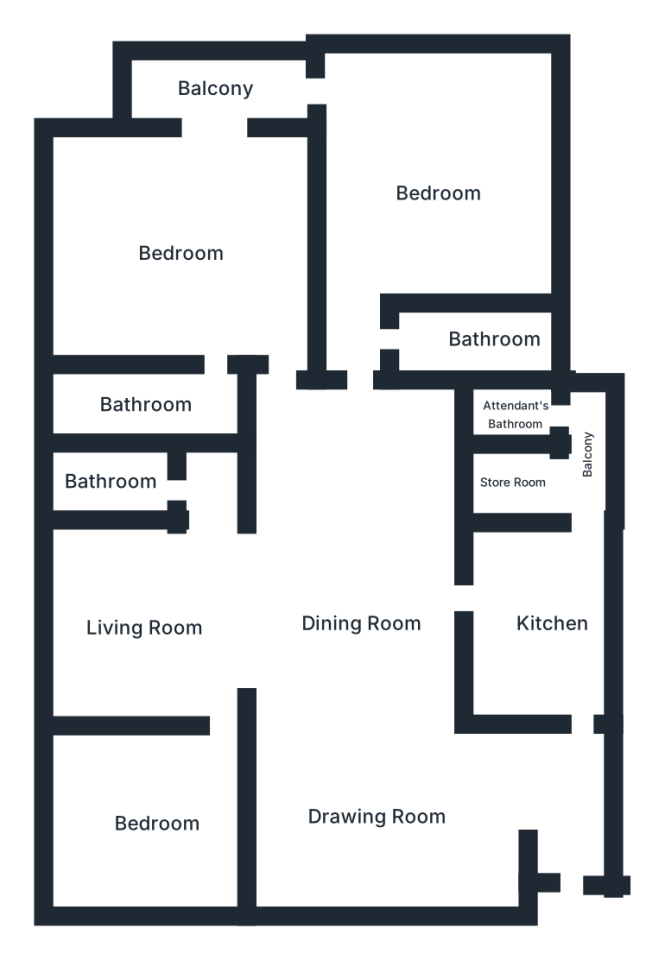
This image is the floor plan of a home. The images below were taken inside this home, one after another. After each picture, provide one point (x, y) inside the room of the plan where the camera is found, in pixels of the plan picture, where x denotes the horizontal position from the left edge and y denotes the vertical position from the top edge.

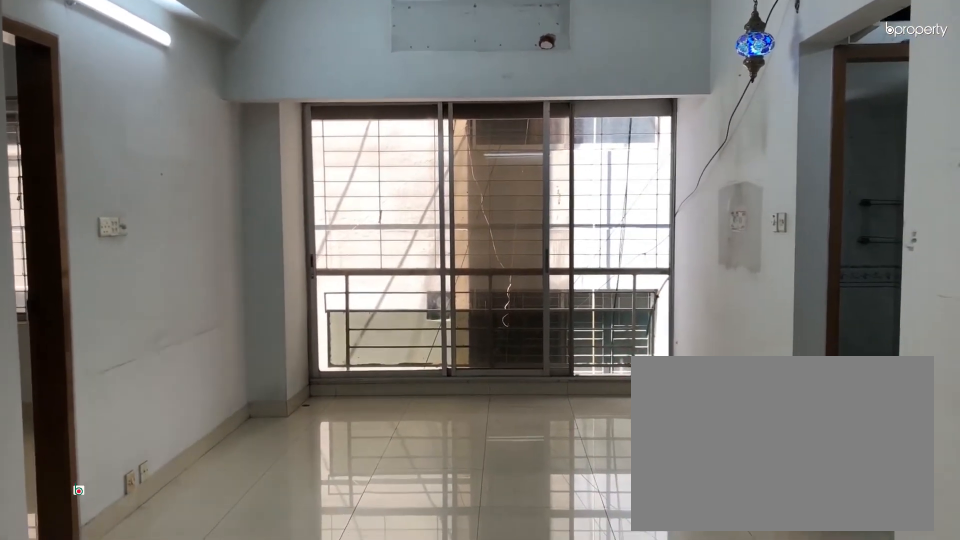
(136, 619)
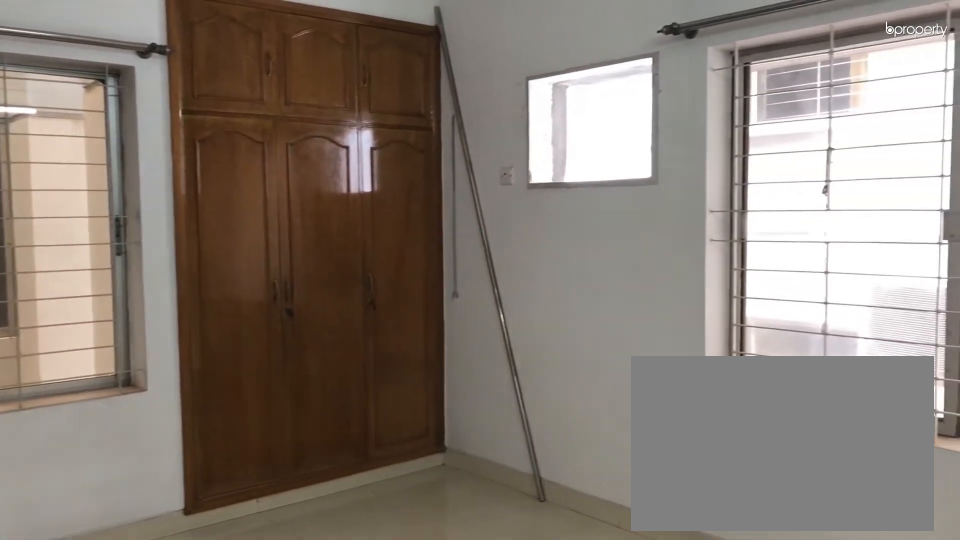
(158, 823)
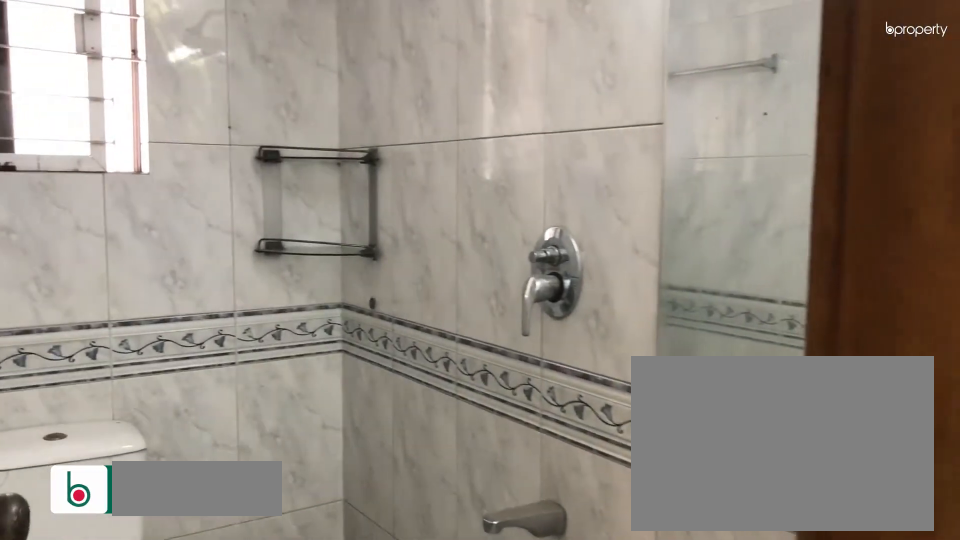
(125, 481)
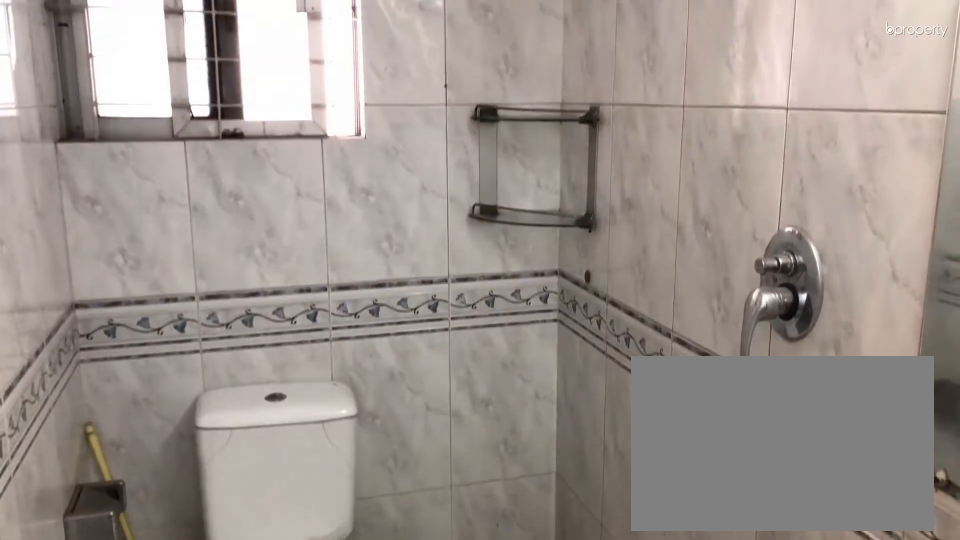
(125, 481)
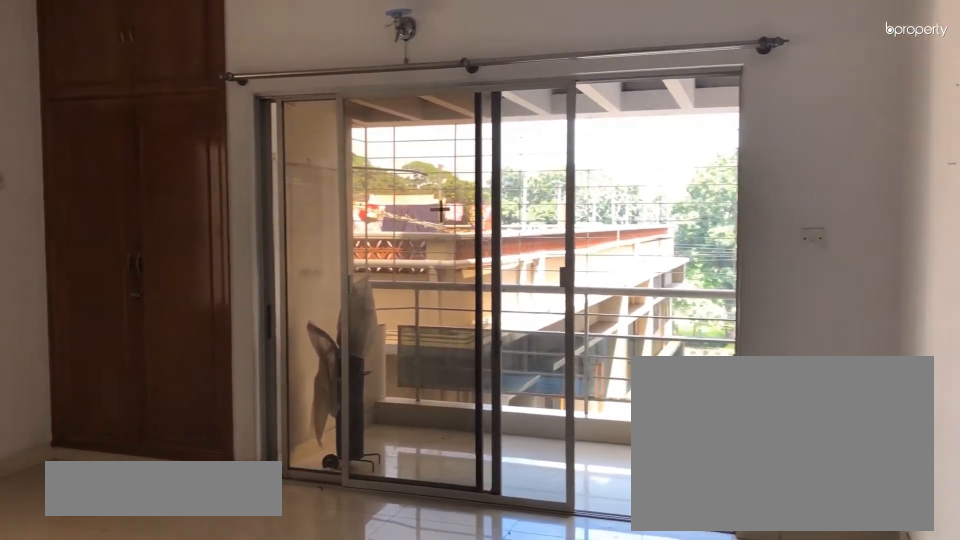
(186, 249)
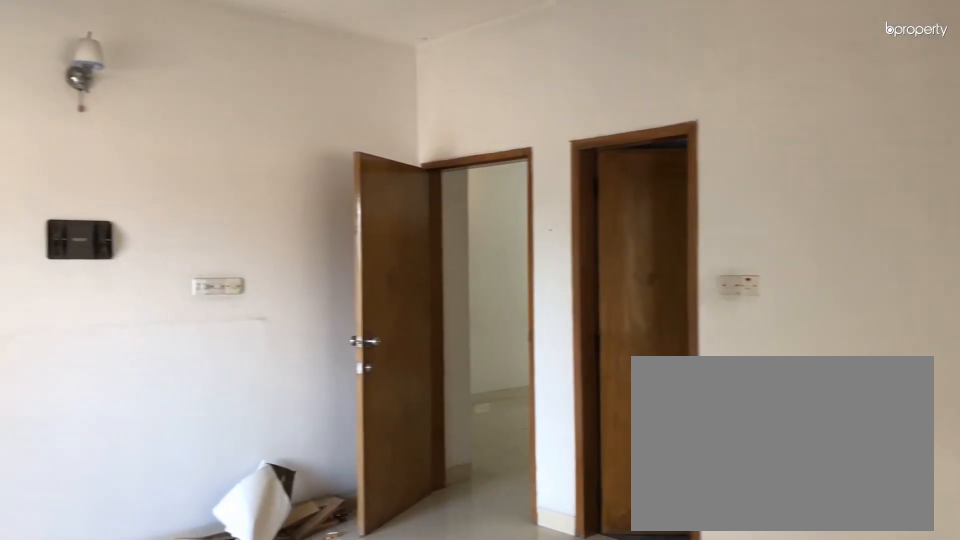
(186, 250)
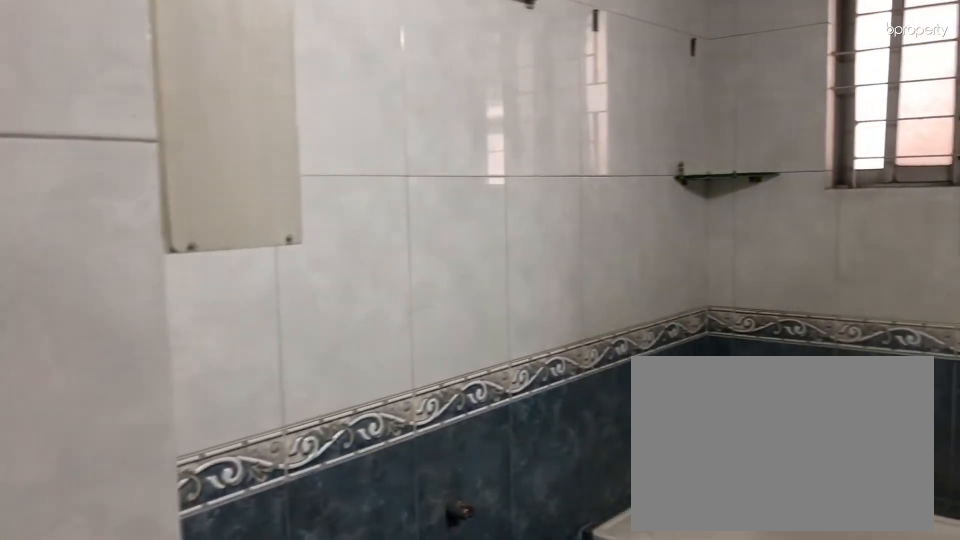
(145, 400)
